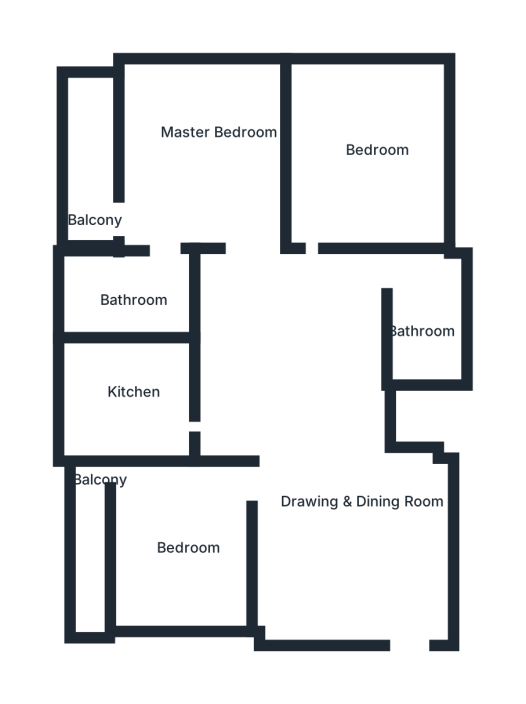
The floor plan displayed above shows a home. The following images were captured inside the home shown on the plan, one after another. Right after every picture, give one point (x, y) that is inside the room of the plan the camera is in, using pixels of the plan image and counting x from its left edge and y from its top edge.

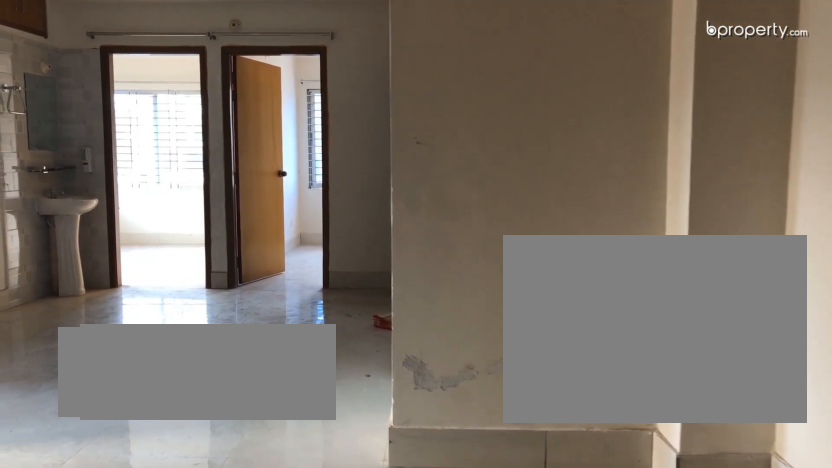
(351, 532)
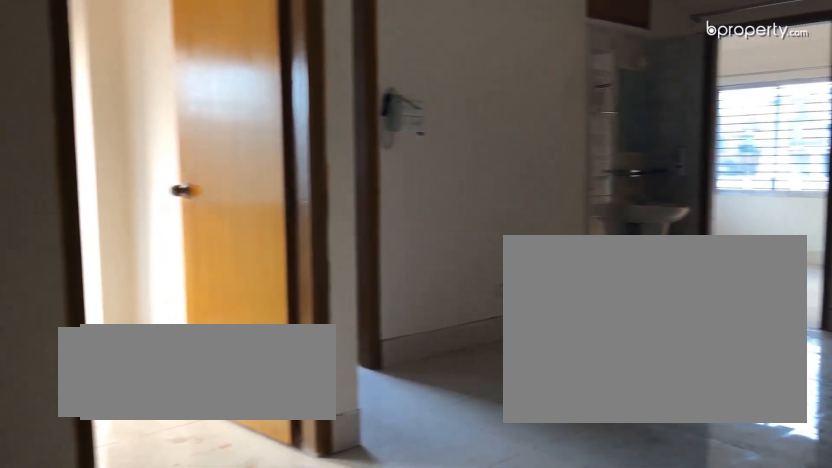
(351, 532)
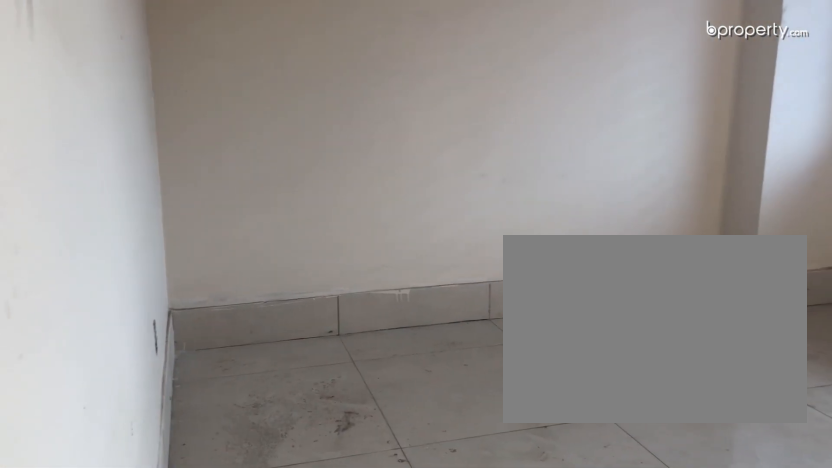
(193, 543)
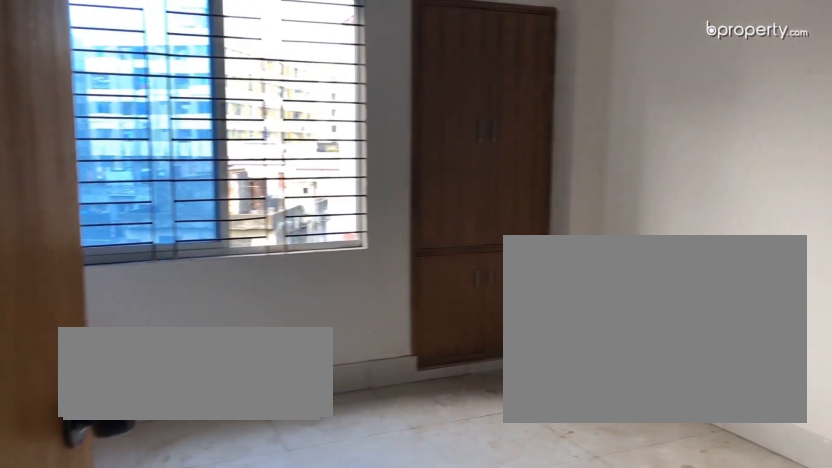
(365, 159)
